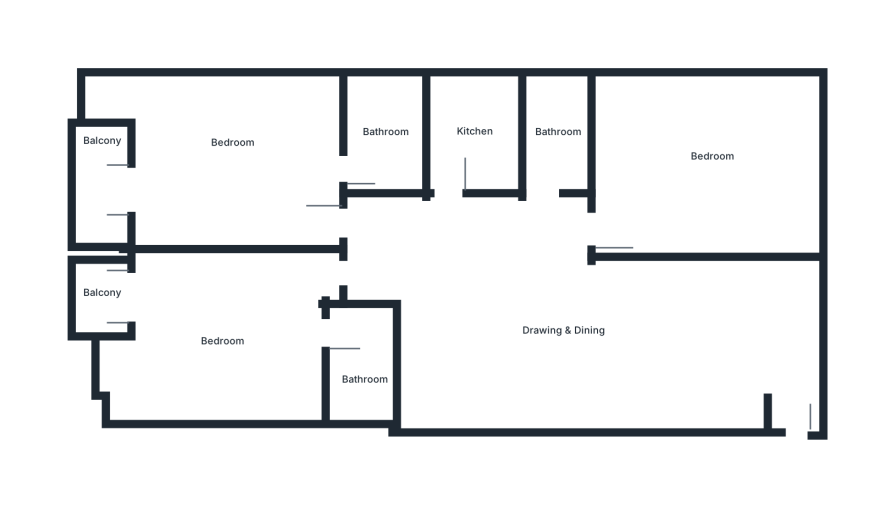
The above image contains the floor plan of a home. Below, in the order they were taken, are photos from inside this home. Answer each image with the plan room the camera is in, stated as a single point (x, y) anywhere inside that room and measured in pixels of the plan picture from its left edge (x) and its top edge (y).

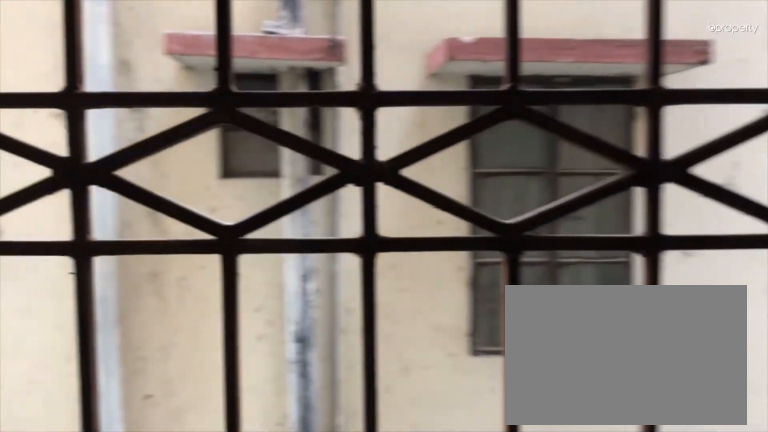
(100, 191)
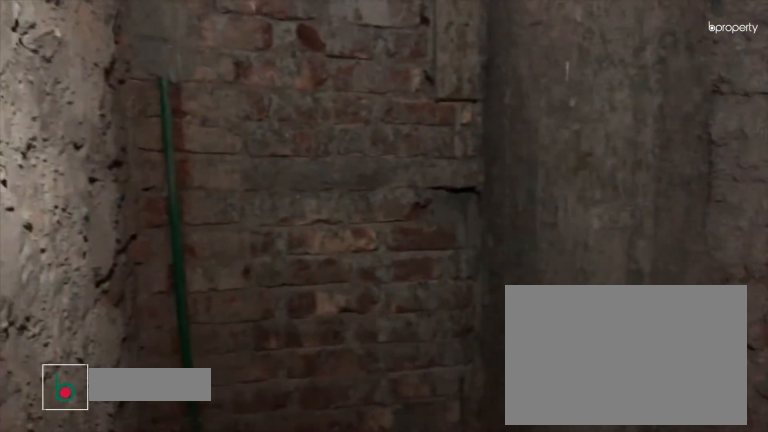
(382, 132)
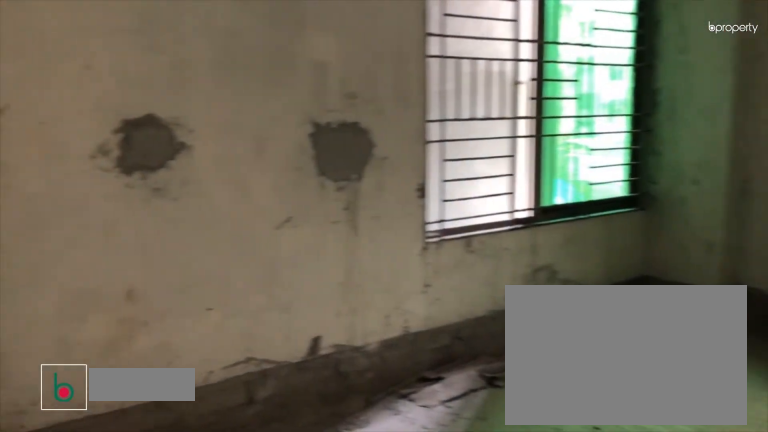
(215, 342)
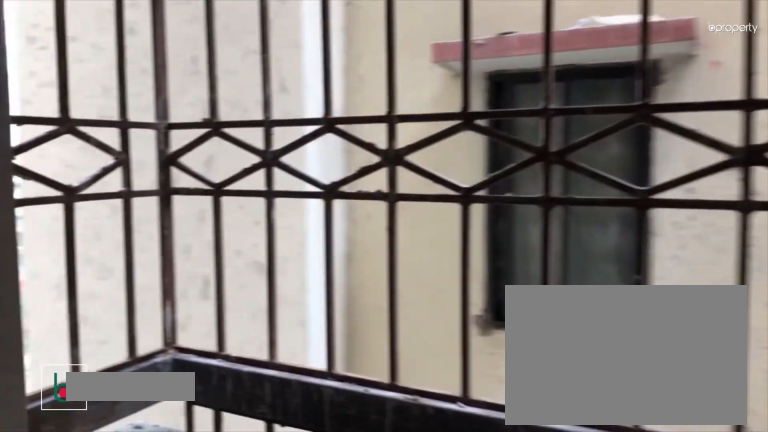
(102, 297)
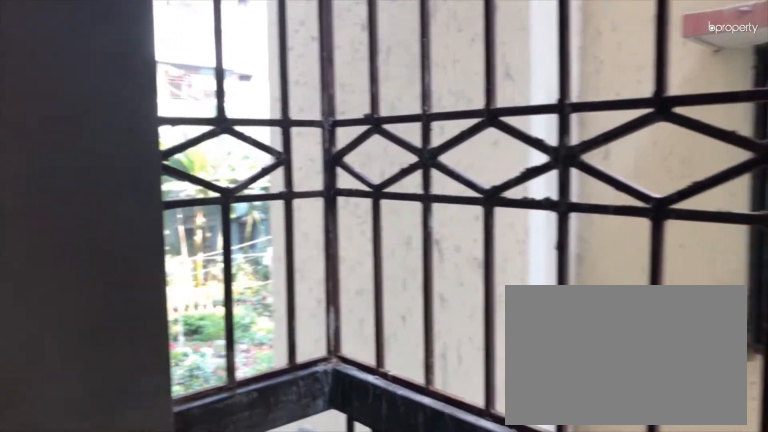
(102, 297)
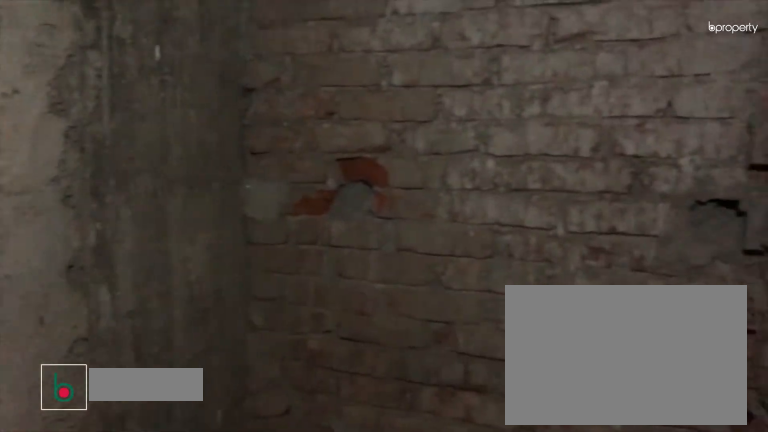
(364, 373)
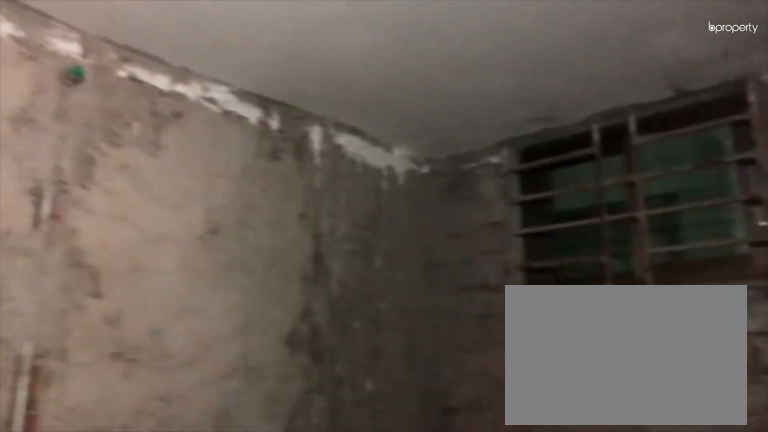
(364, 373)
